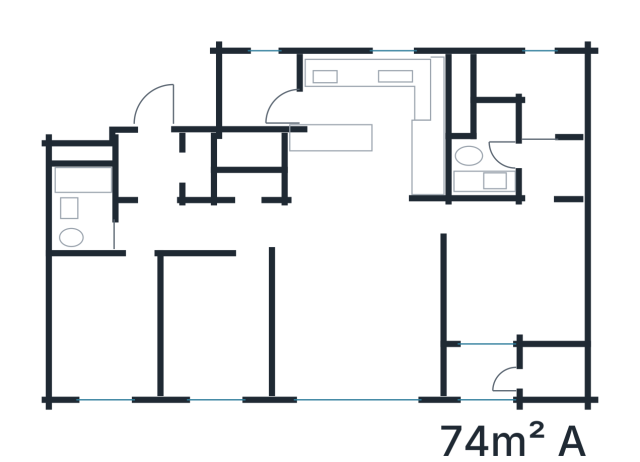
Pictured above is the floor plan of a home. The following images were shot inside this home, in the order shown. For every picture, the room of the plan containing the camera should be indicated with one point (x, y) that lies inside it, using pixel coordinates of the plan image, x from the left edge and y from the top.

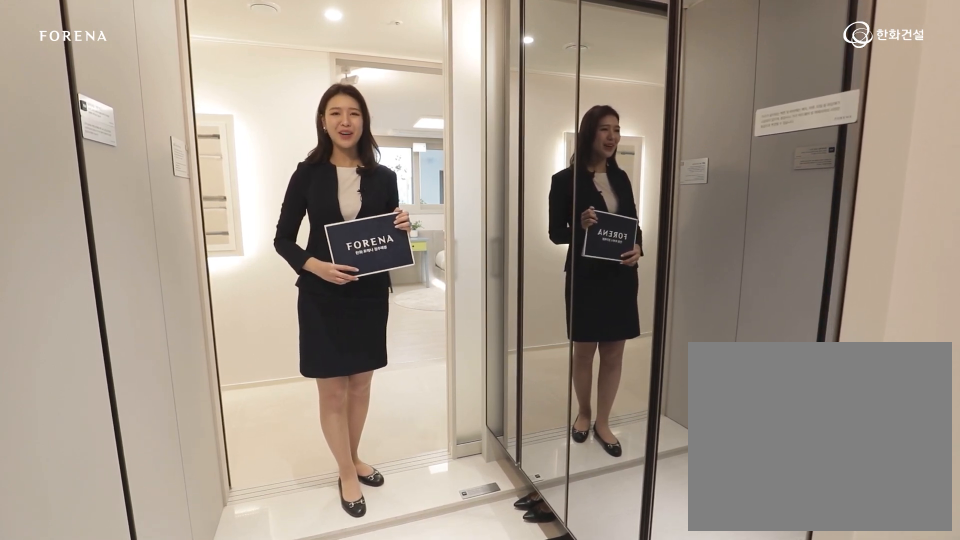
(156, 164)
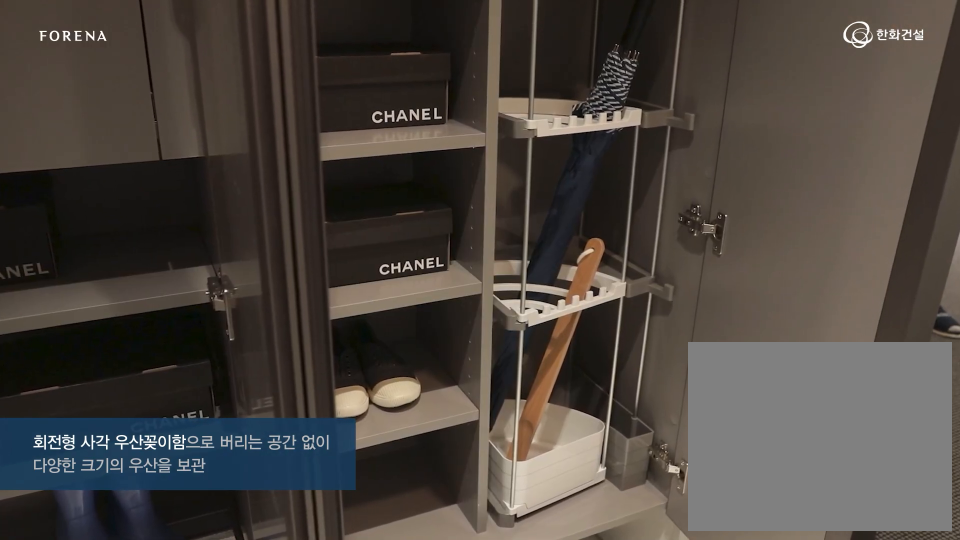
(156, 164)
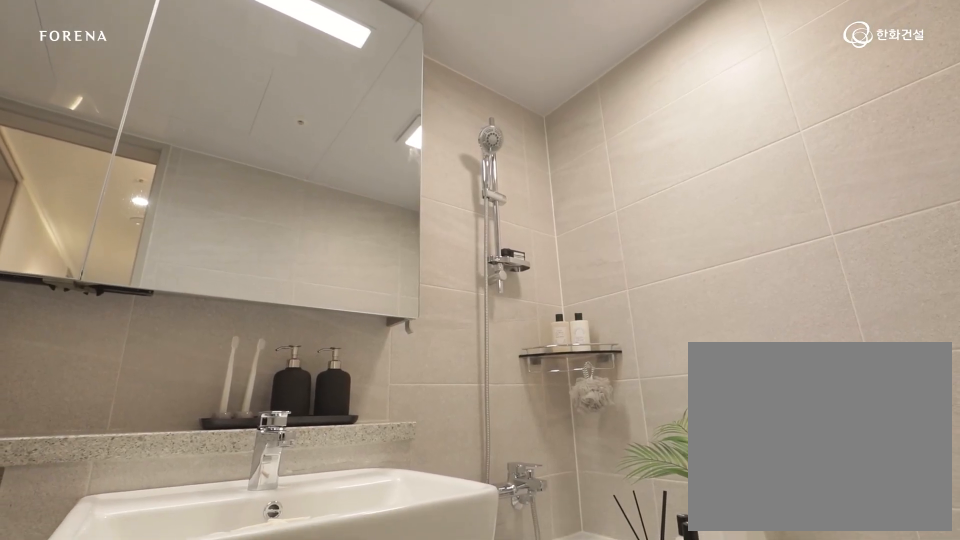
(107, 231)
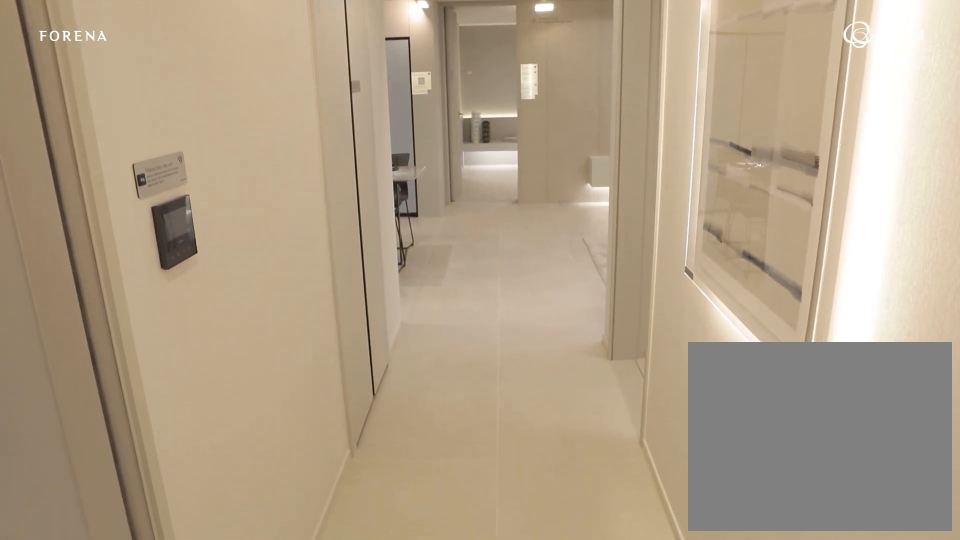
(228, 227)
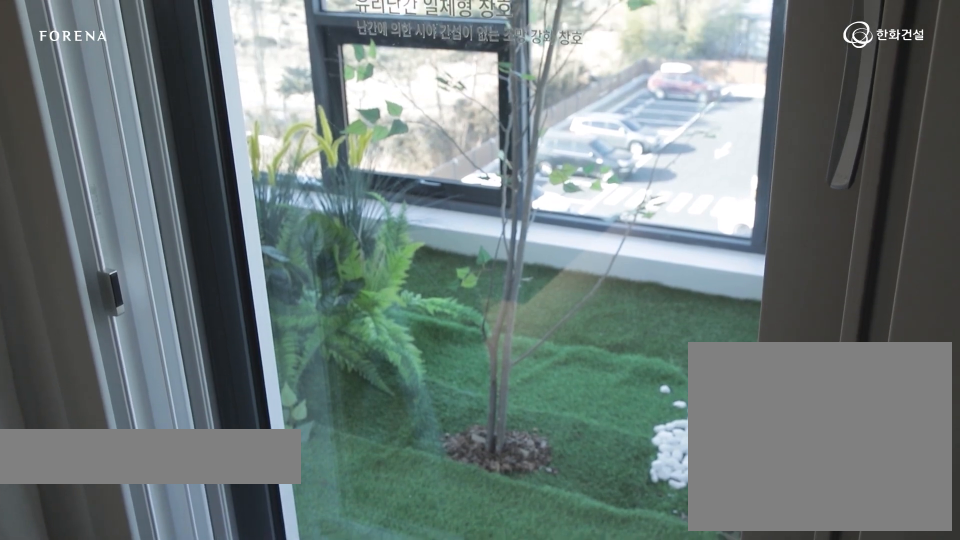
(363, 308)
